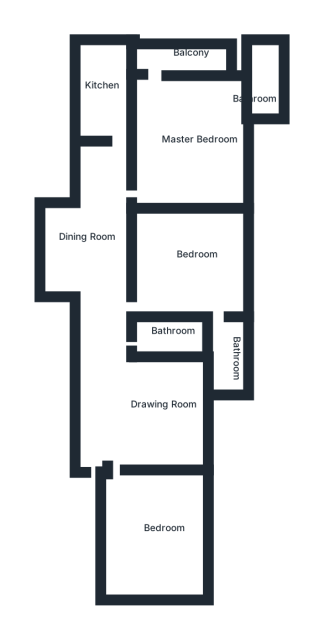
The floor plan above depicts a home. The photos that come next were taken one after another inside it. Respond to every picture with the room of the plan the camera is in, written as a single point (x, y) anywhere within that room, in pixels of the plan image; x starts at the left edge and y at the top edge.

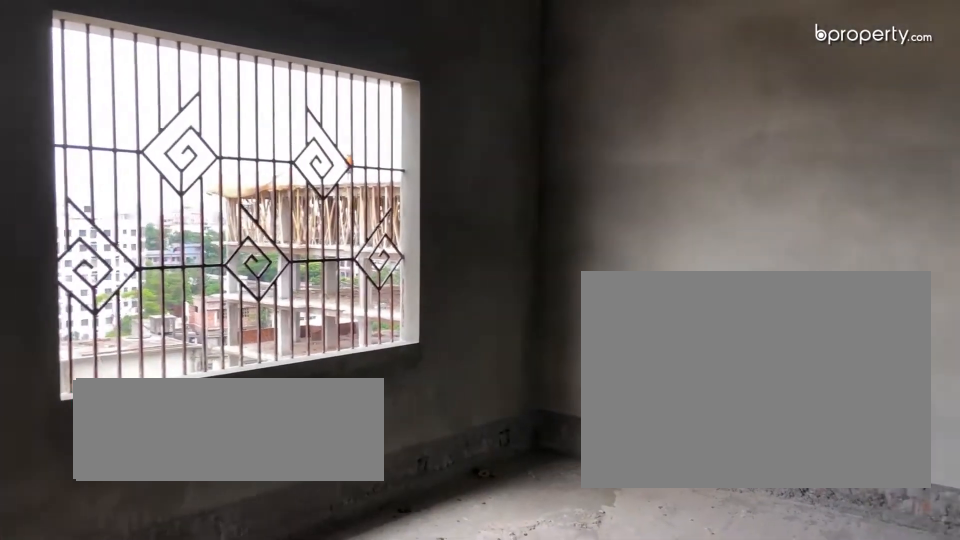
(161, 540)
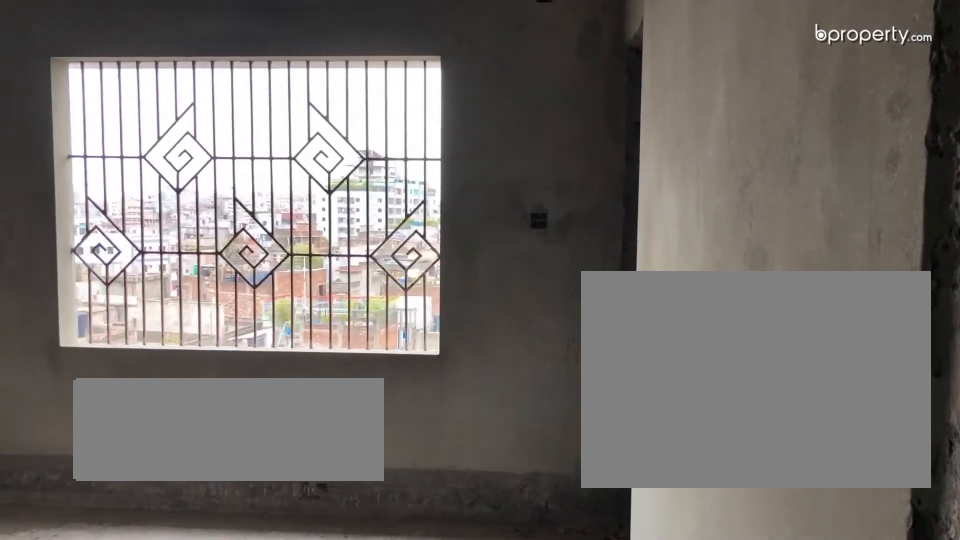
(198, 258)
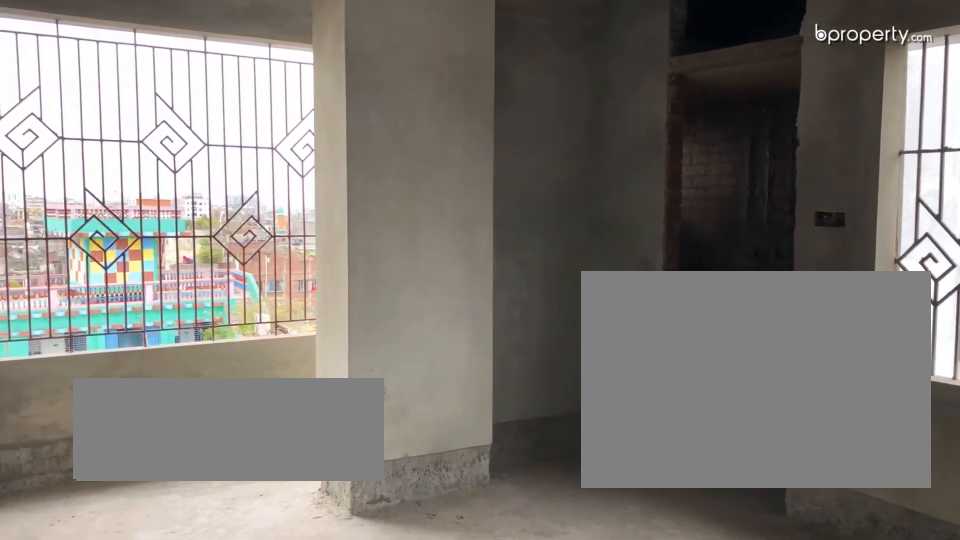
(193, 141)
